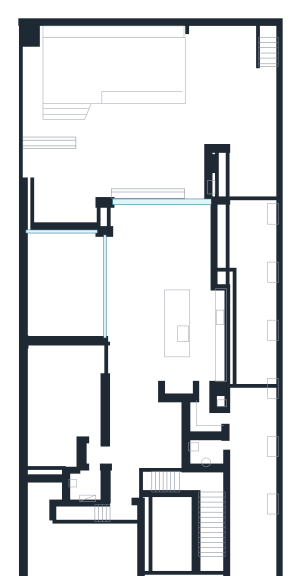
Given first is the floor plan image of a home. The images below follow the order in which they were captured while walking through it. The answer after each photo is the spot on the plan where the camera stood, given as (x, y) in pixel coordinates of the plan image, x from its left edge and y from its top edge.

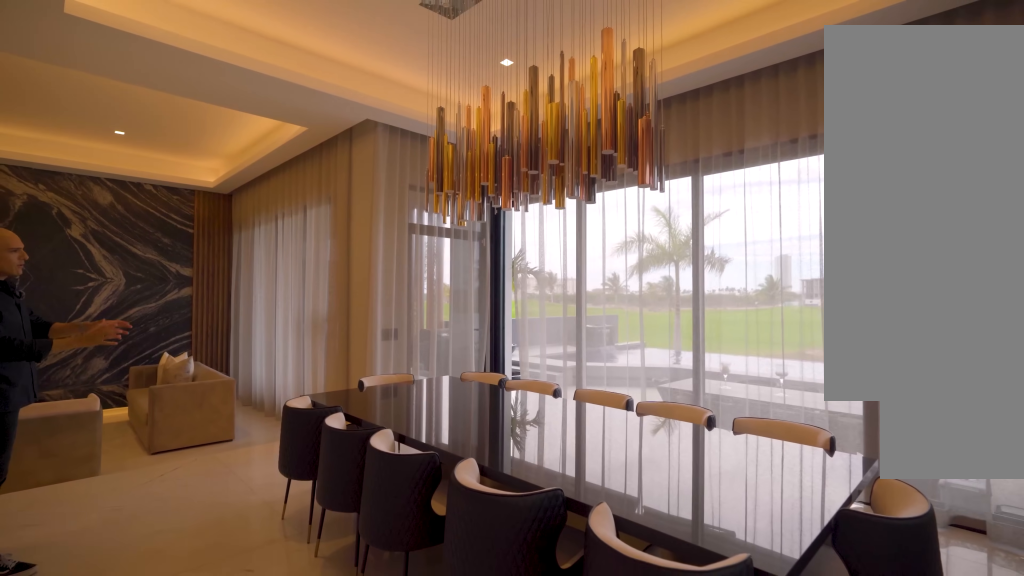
(170, 274)
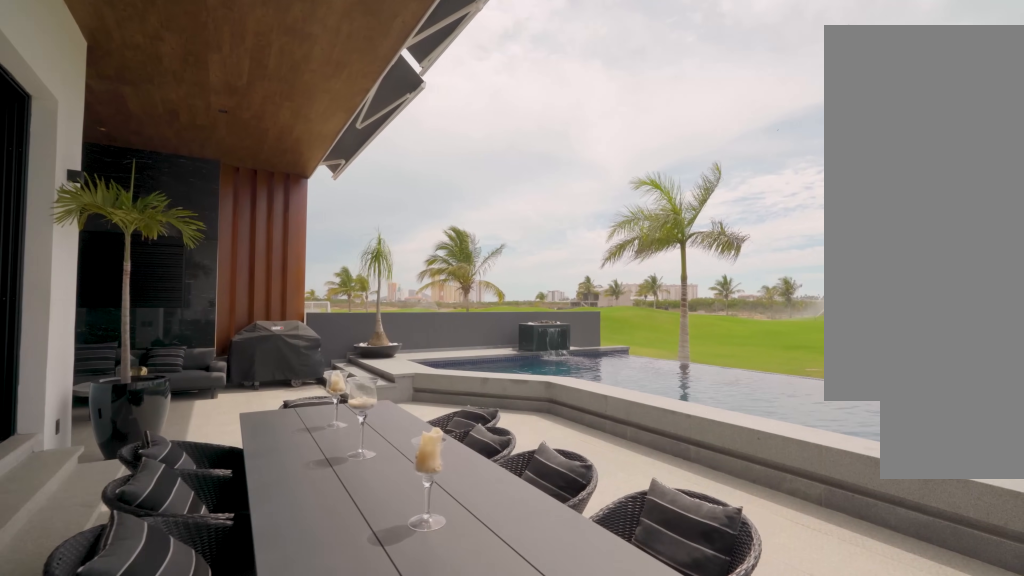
(197, 156)
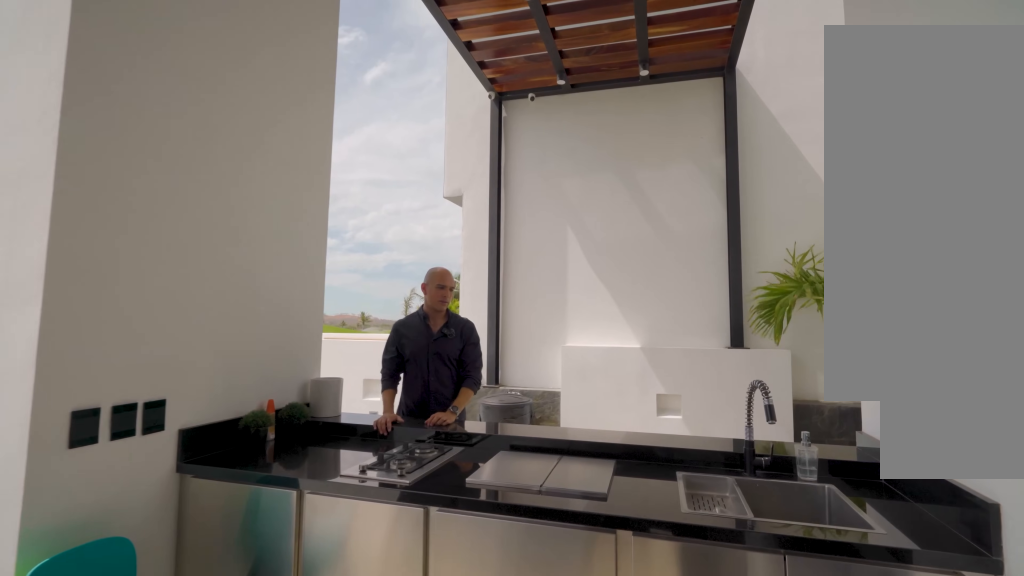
(189, 178)
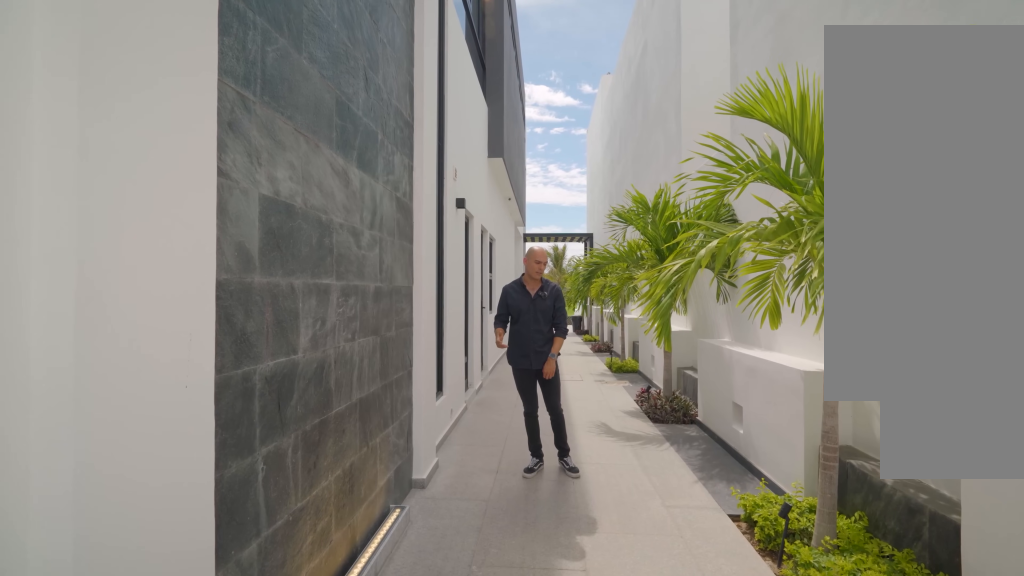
(256, 560)
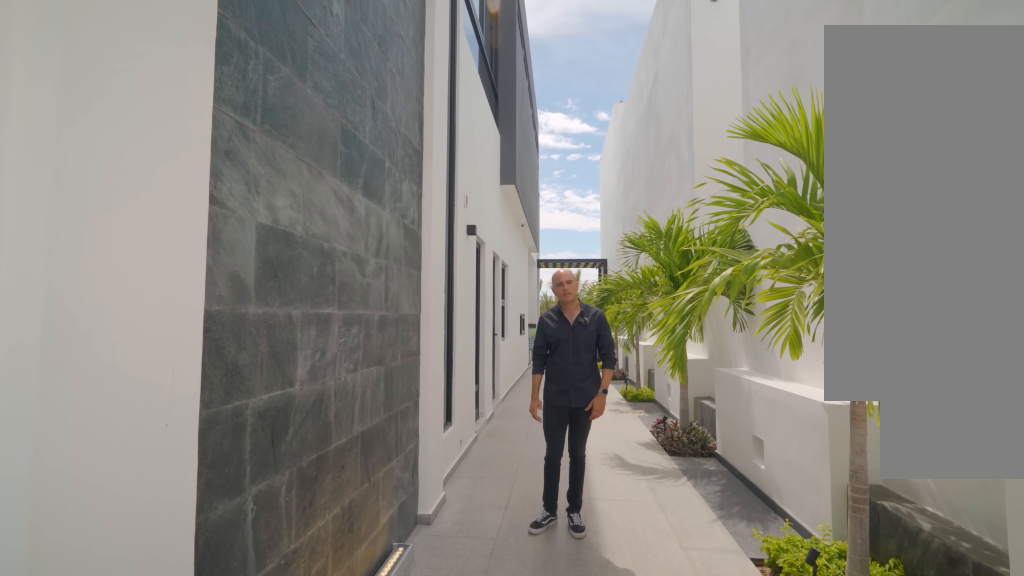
(256, 560)
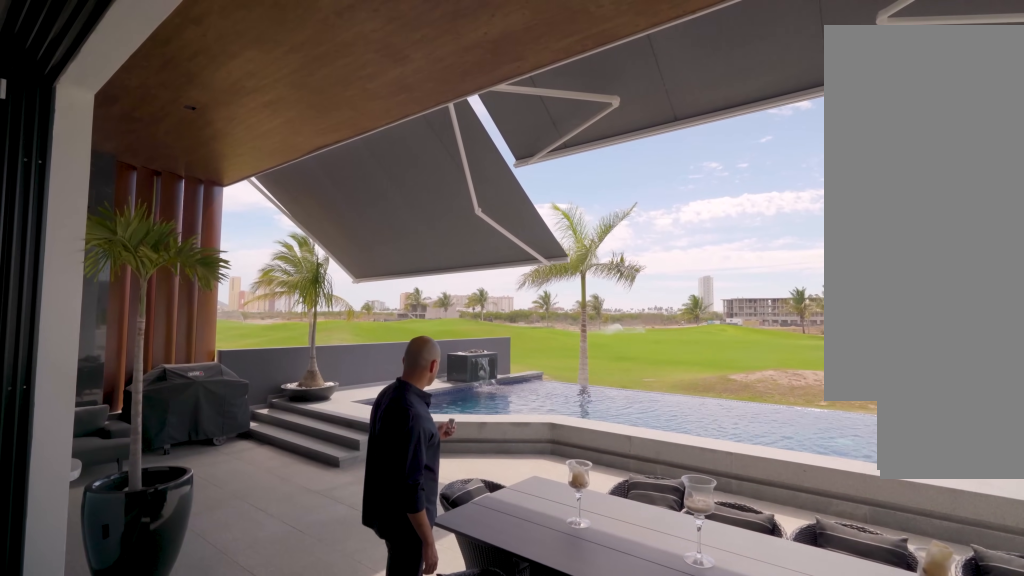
(150, 200)
